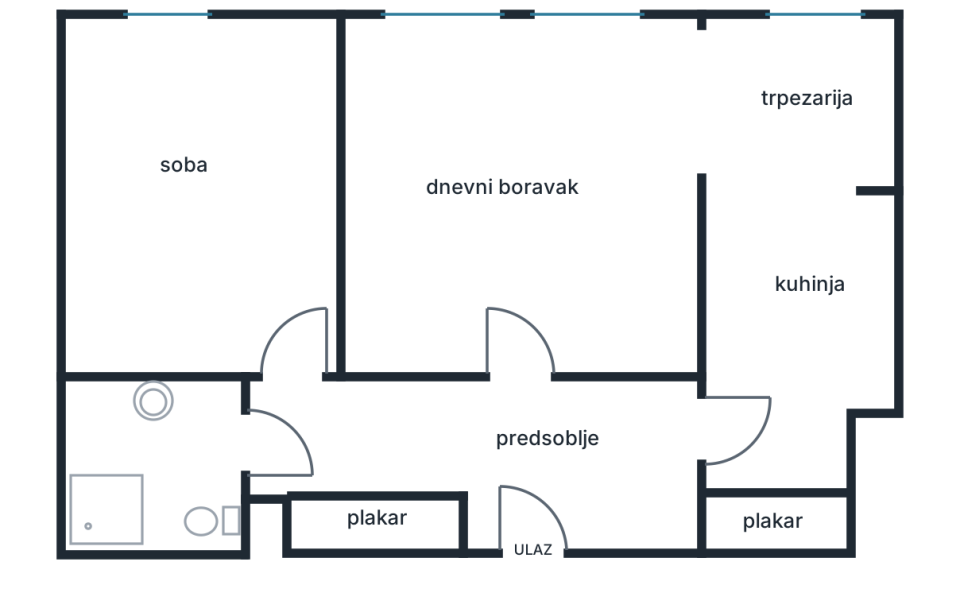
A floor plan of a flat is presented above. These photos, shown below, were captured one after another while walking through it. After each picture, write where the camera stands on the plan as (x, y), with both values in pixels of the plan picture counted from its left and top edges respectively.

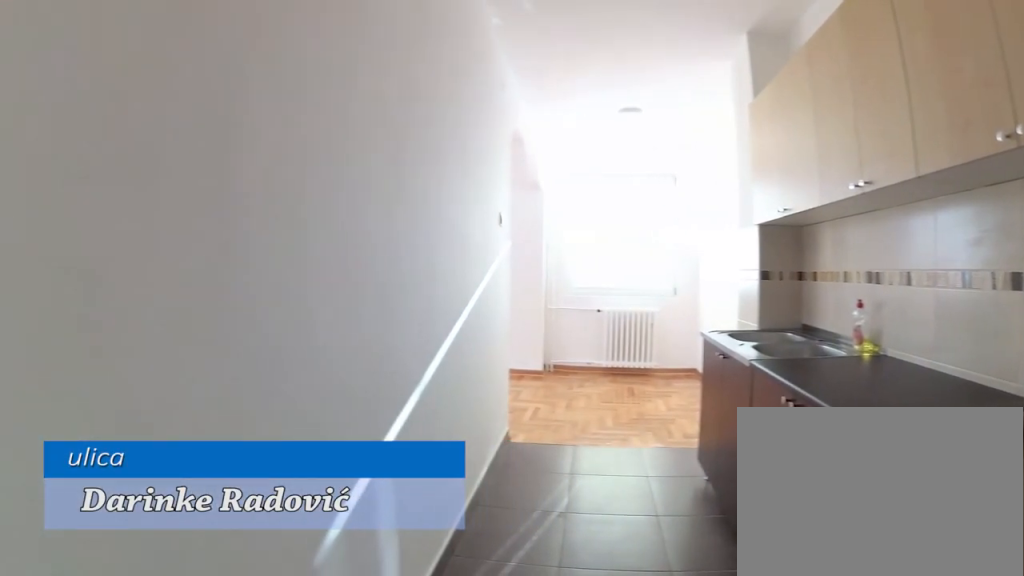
(763, 474)
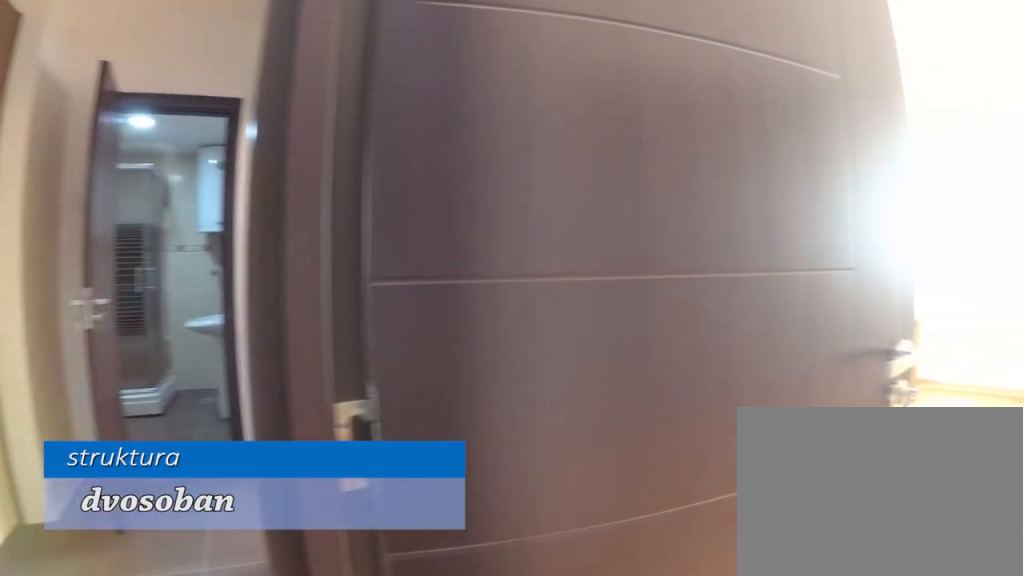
(562, 452)
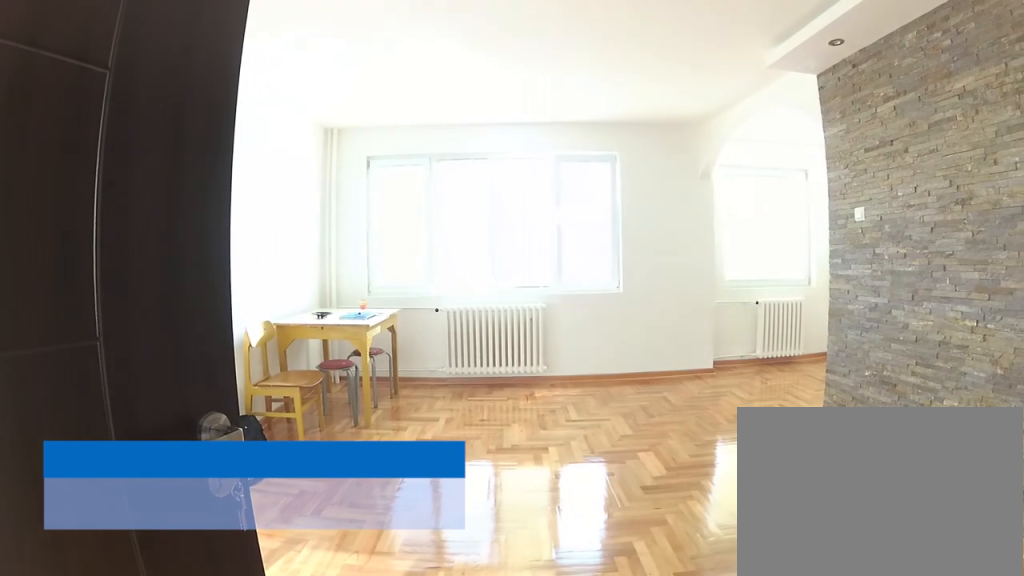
(530, 424)
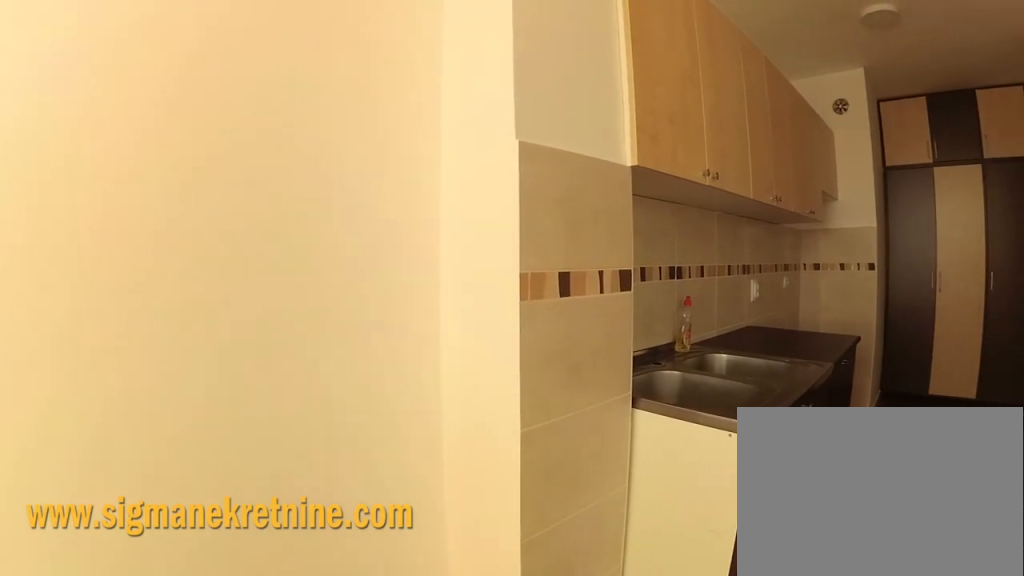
(786, 100)
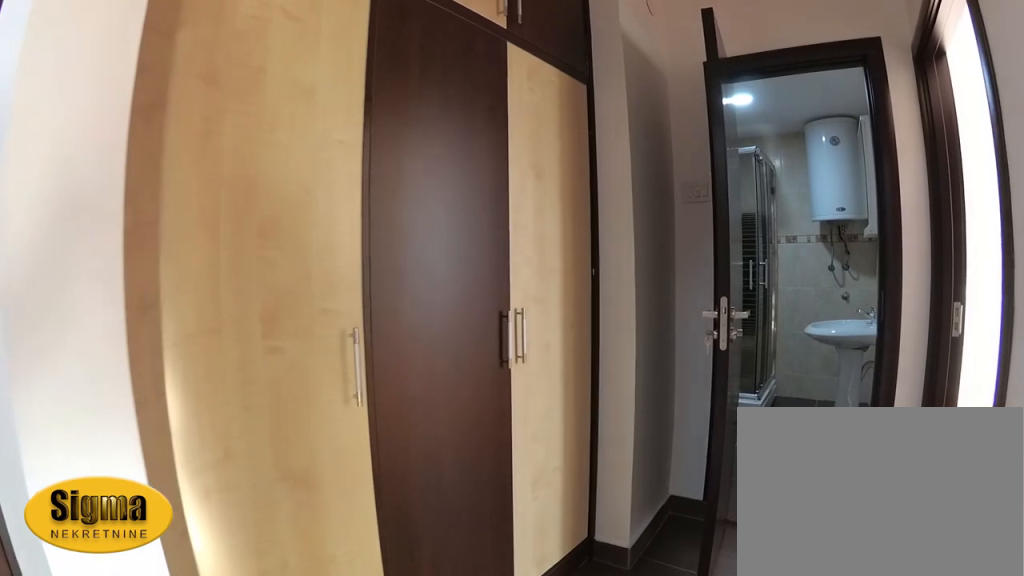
(527, 430)
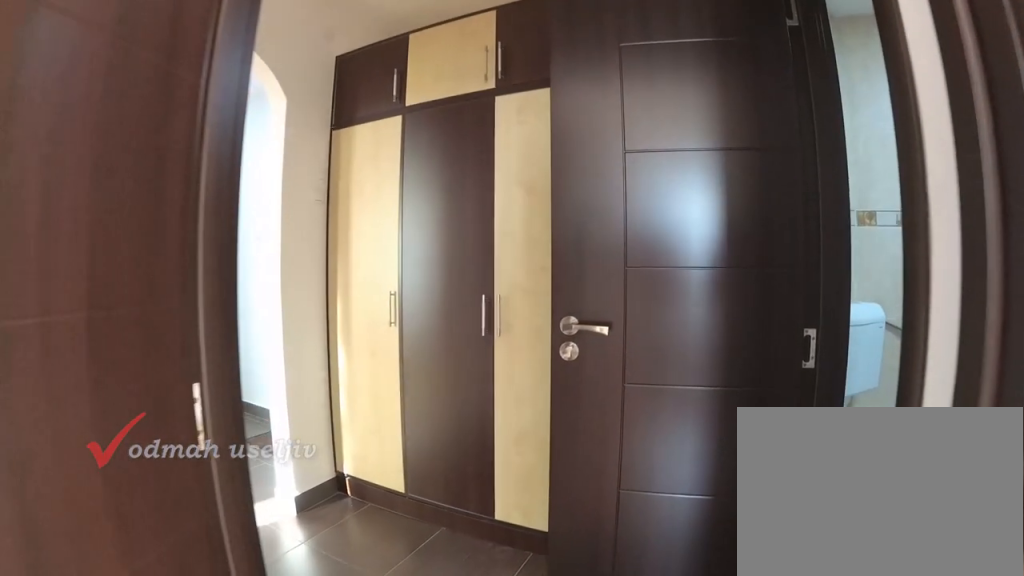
(280, 316)
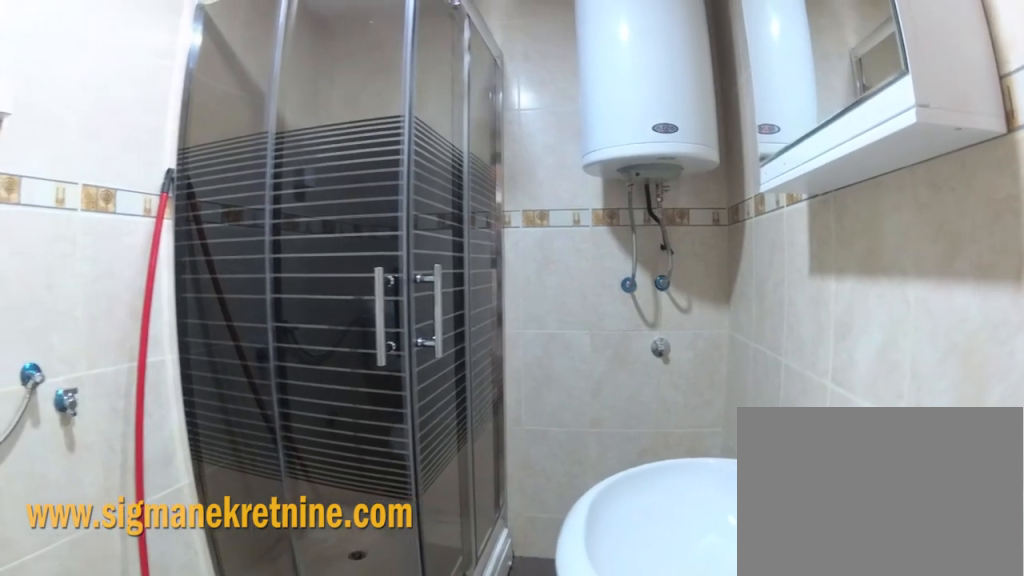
(256, 432)
